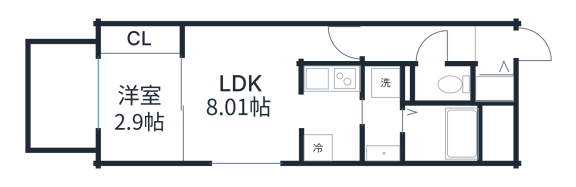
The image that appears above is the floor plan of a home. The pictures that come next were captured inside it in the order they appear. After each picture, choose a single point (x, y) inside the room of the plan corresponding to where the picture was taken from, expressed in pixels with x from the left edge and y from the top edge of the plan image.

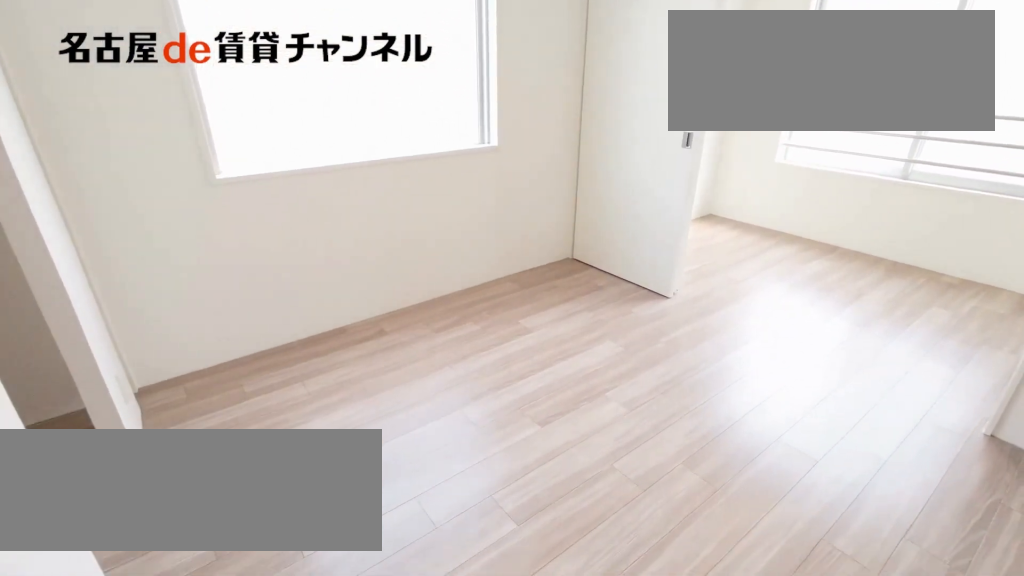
(250, 86)
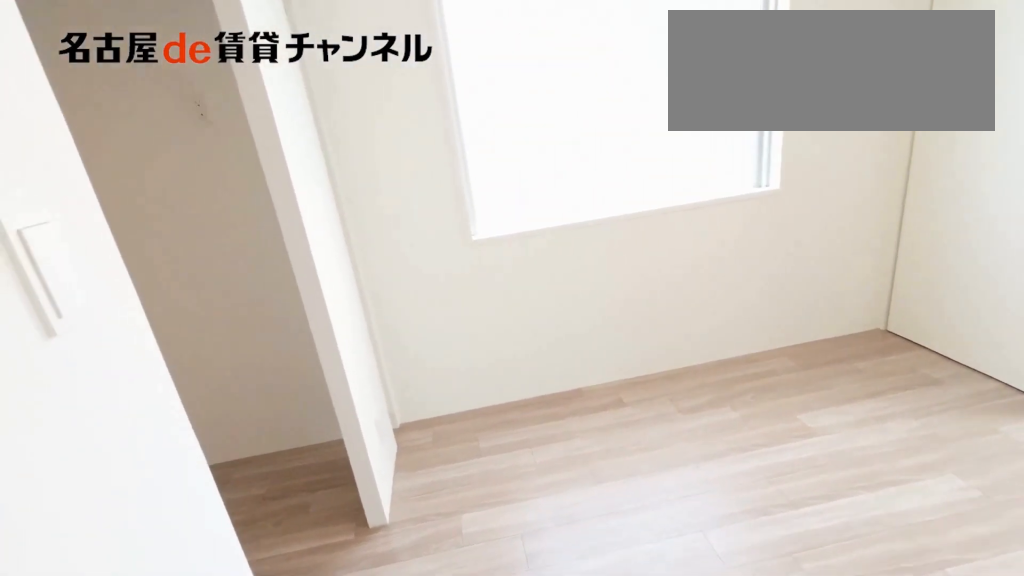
(250, 86)
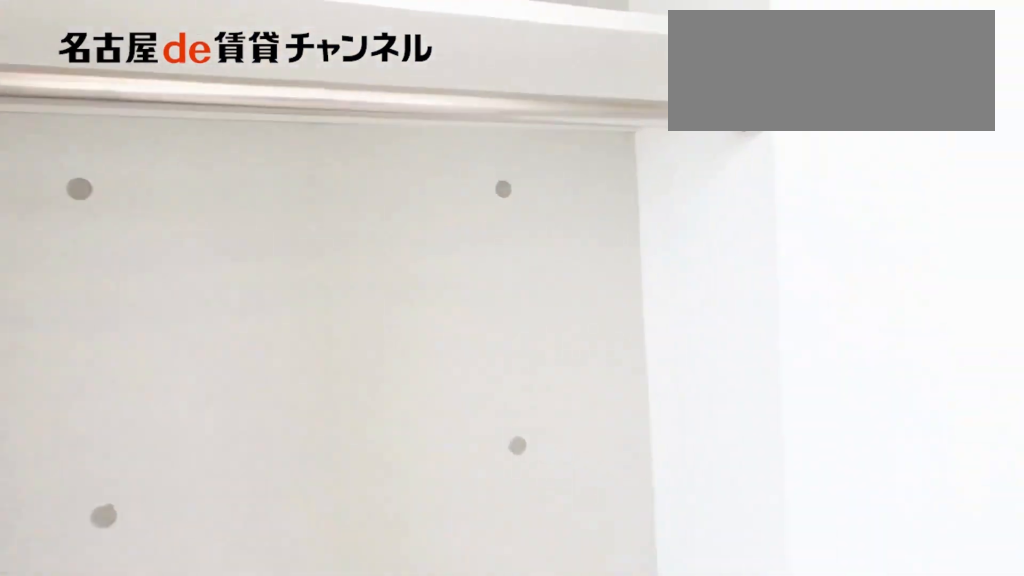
(139, 40)
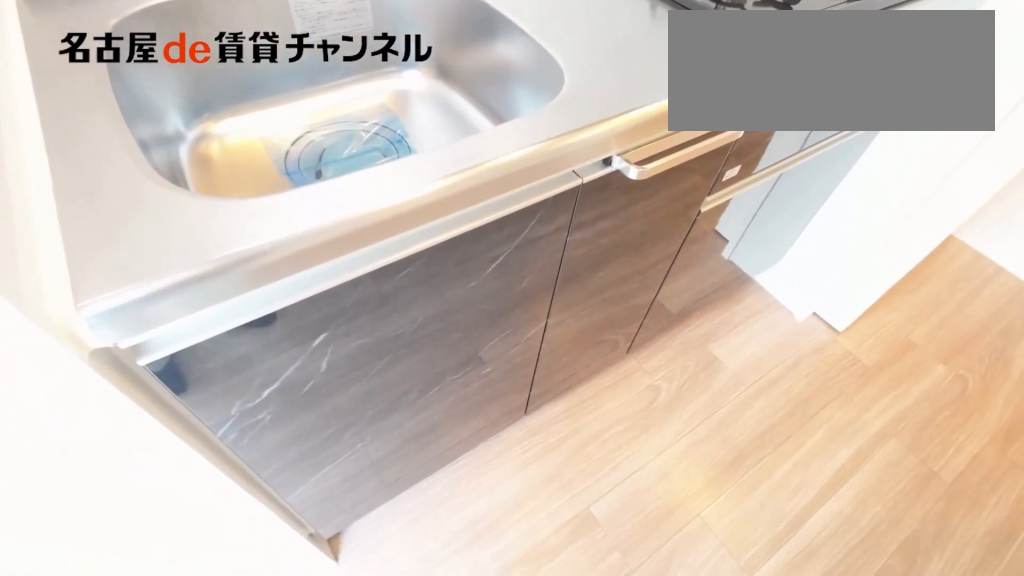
(331, 114)
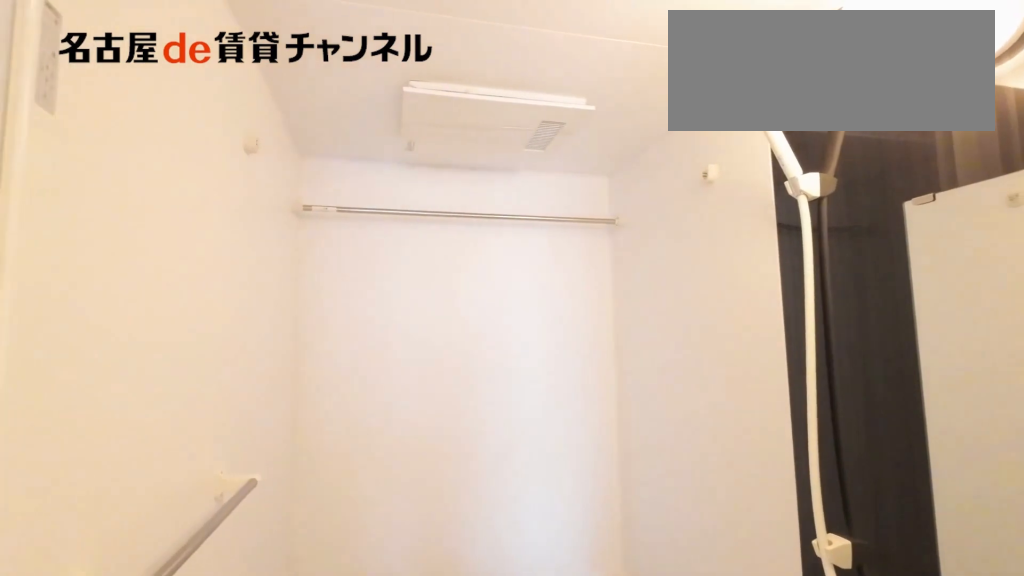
(442, 136)
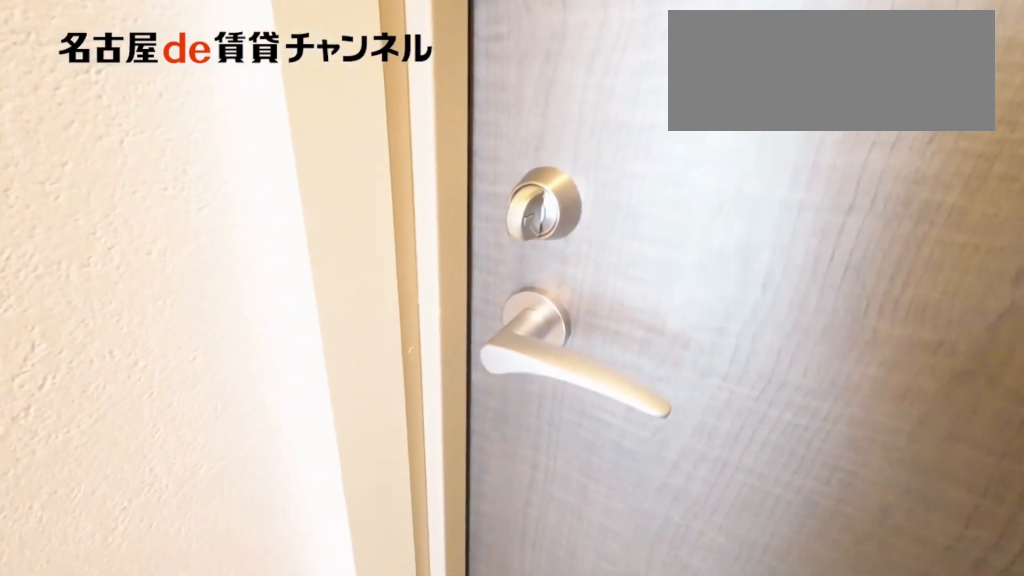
(496, 63)
